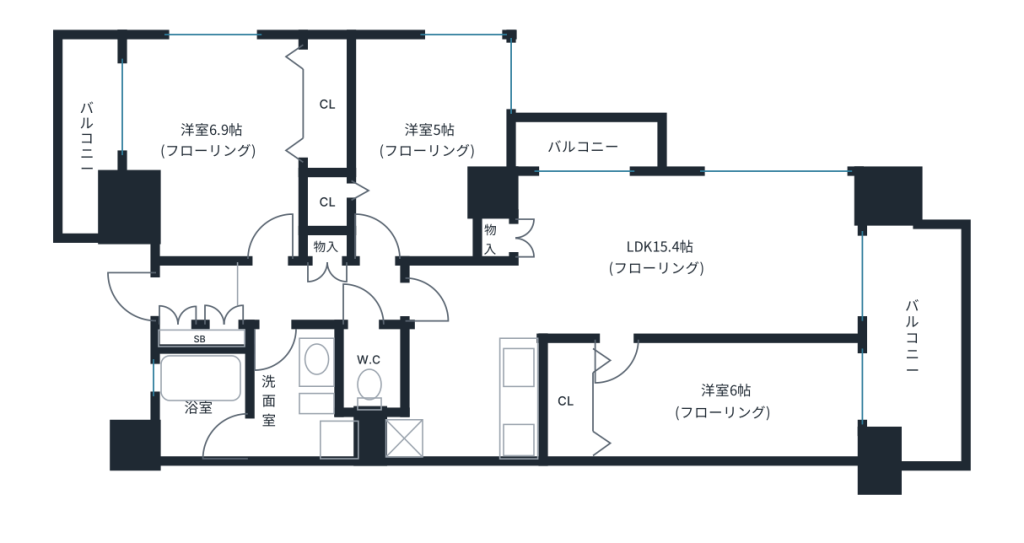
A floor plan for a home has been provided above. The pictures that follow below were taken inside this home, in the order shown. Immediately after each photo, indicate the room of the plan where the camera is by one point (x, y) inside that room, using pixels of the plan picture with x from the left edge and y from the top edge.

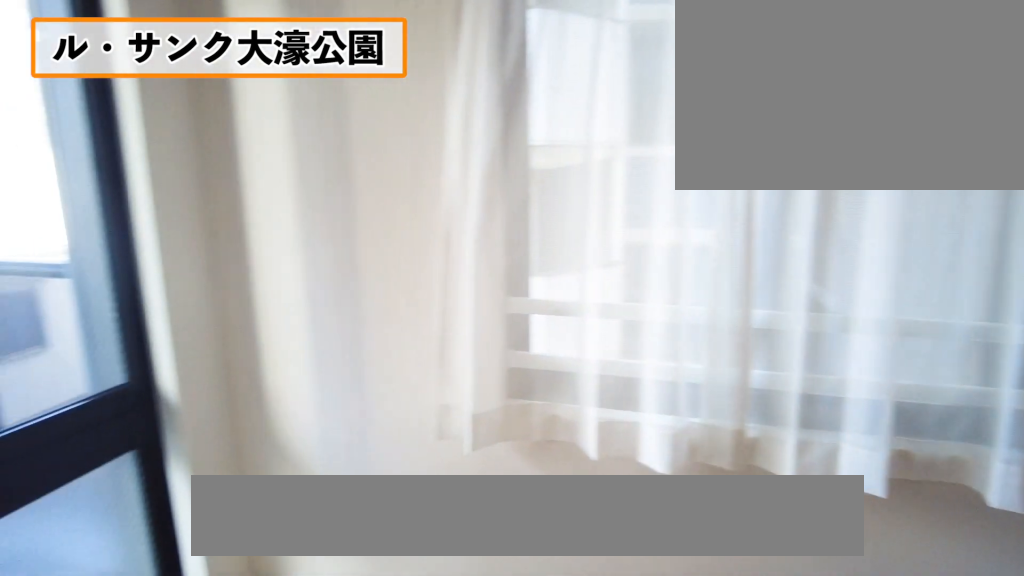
(212, 137)
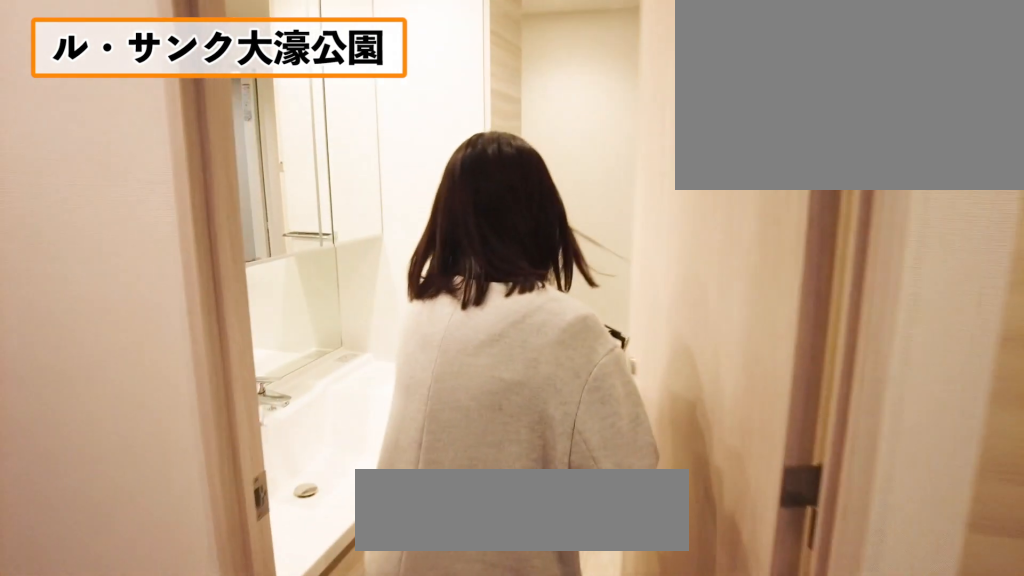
(284, 377)
